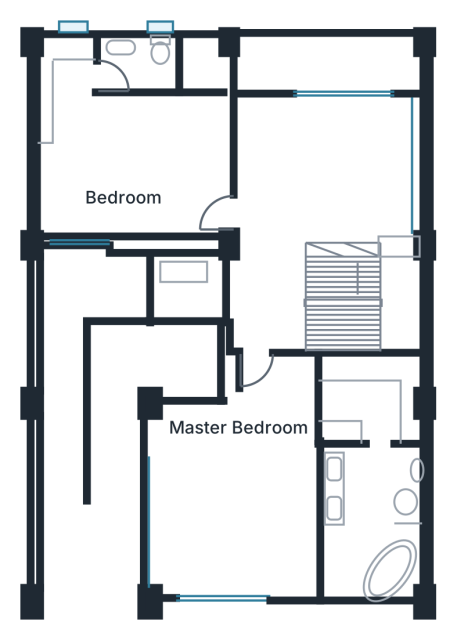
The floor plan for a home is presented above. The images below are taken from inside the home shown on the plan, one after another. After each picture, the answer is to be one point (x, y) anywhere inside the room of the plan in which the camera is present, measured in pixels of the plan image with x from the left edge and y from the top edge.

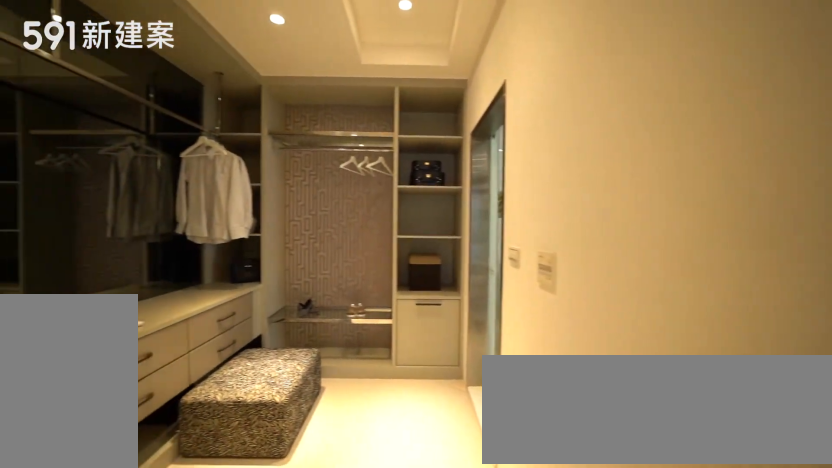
(379, 403)
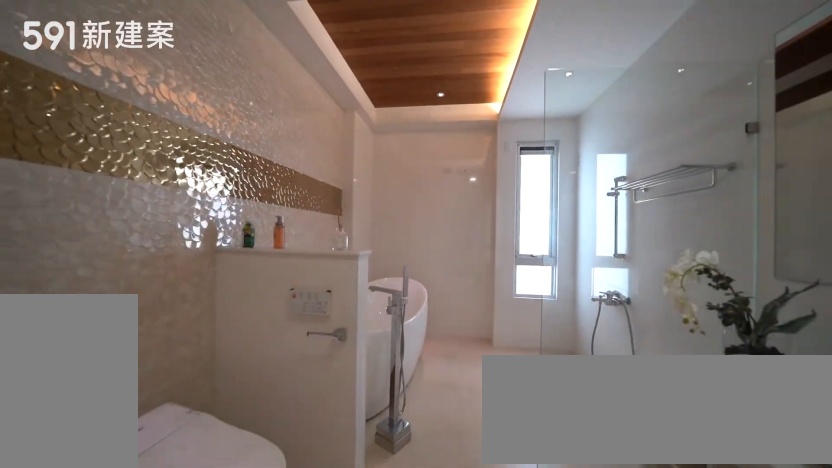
(376, 538)
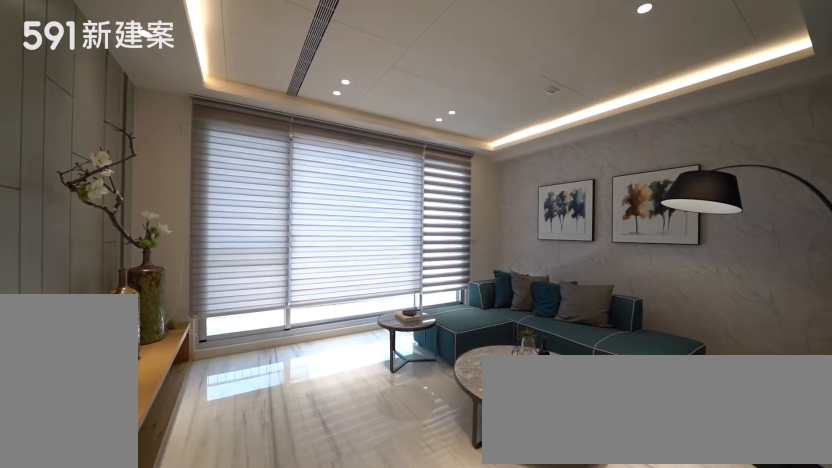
(332, 172)
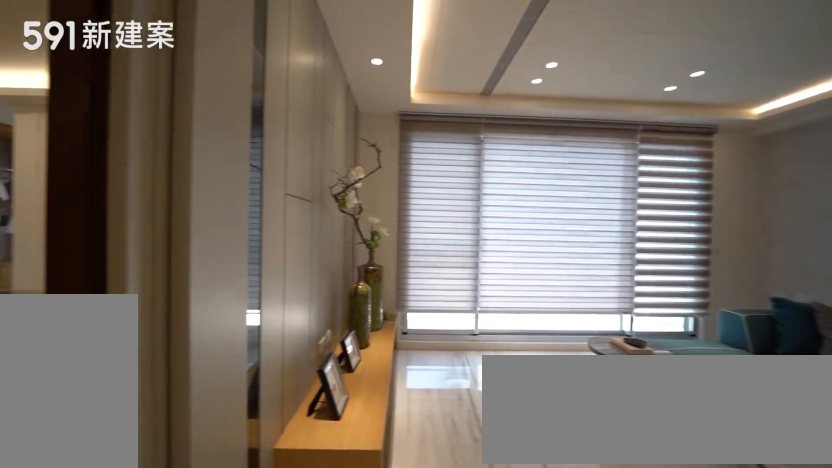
(332, 172)
